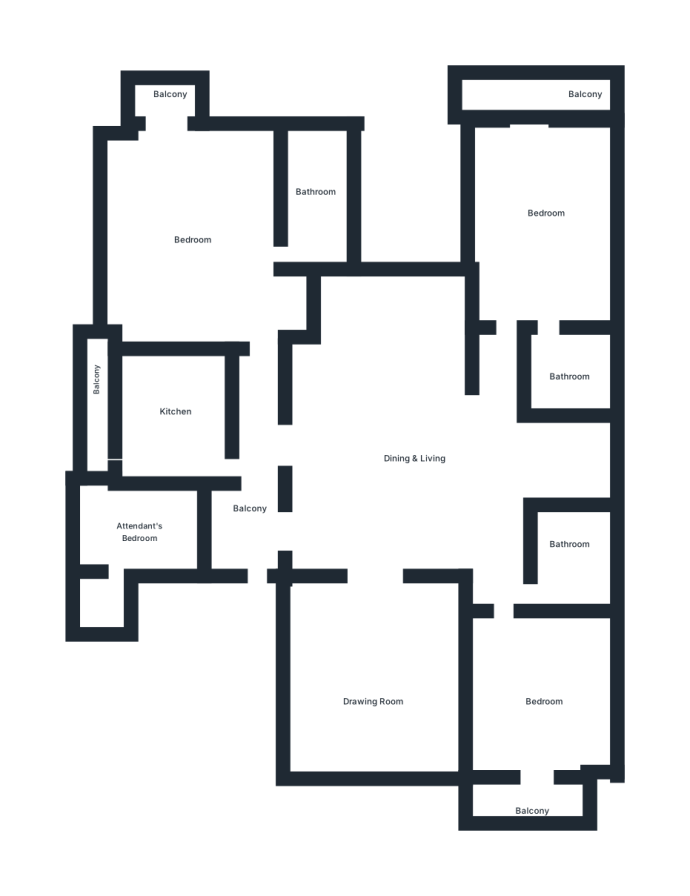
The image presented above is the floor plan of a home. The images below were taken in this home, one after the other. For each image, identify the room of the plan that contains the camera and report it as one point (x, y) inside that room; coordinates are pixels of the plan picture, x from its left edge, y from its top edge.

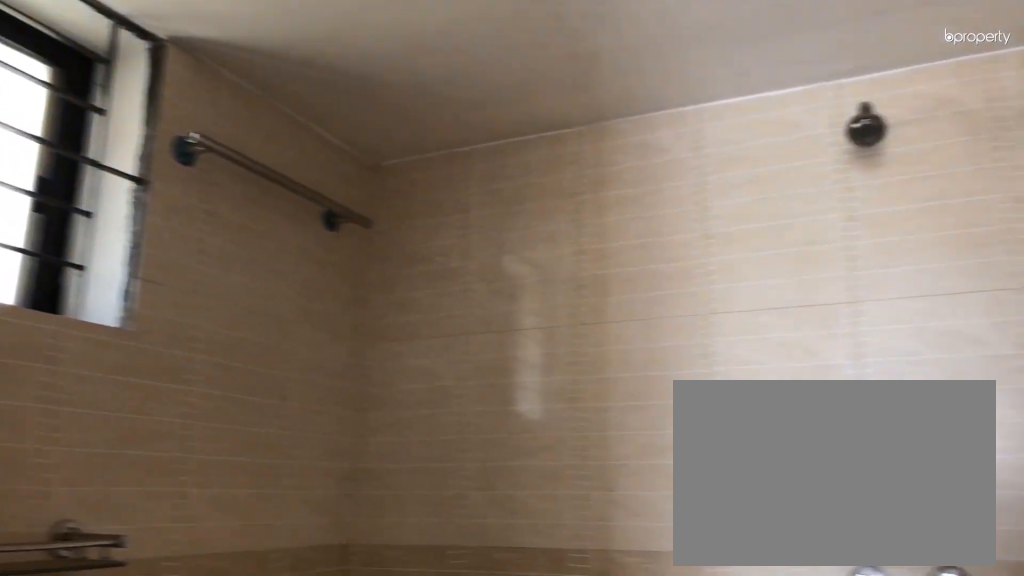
(569, 381)
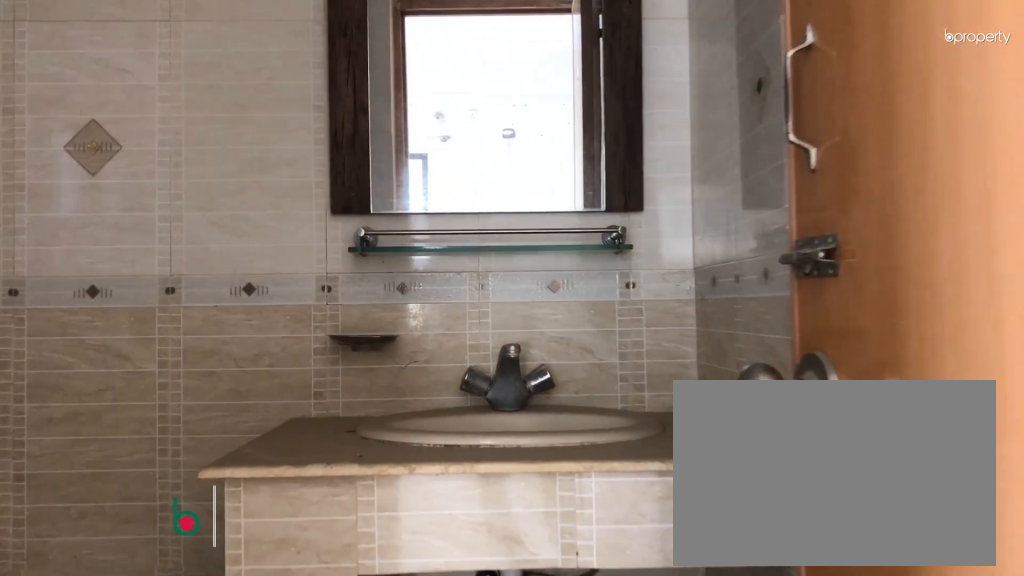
(315, 193)
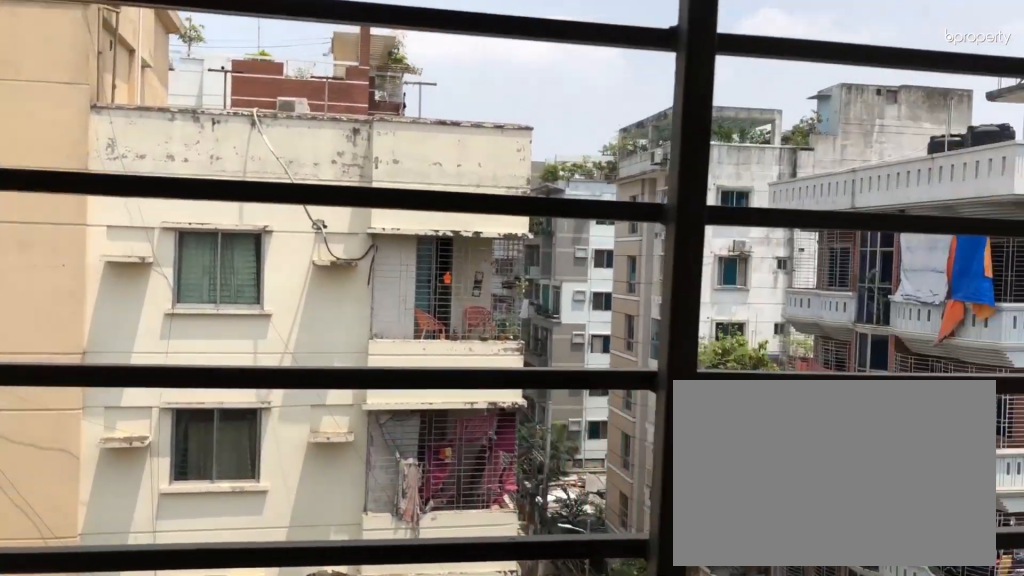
(163, 106)
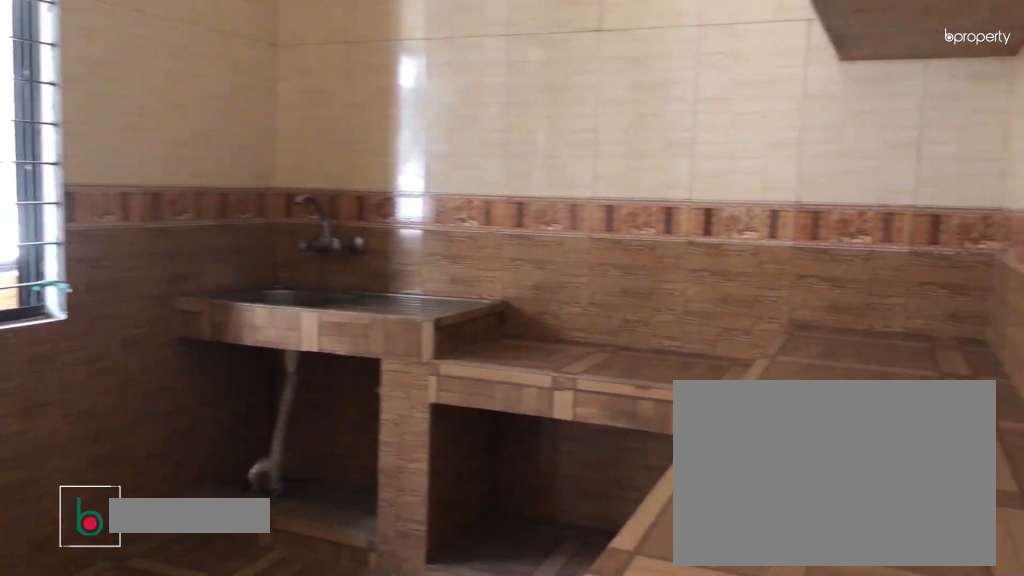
(175, 423)
